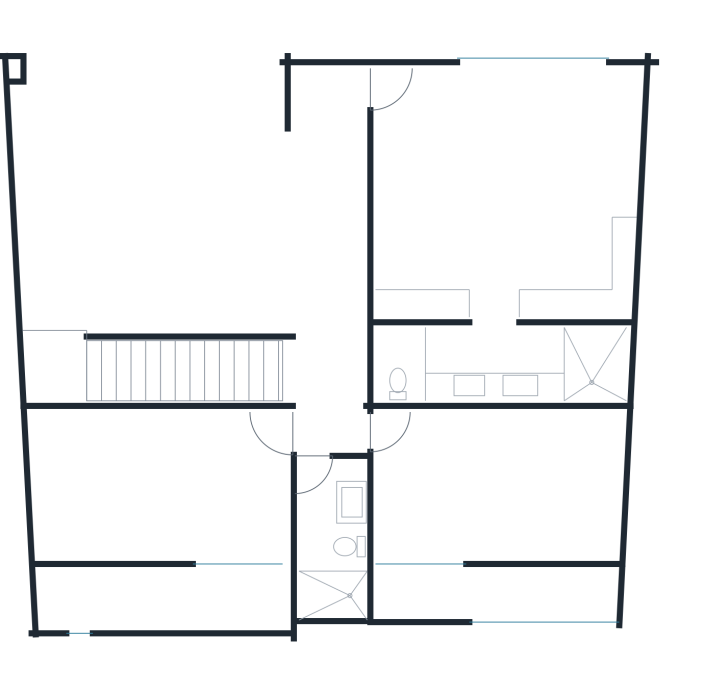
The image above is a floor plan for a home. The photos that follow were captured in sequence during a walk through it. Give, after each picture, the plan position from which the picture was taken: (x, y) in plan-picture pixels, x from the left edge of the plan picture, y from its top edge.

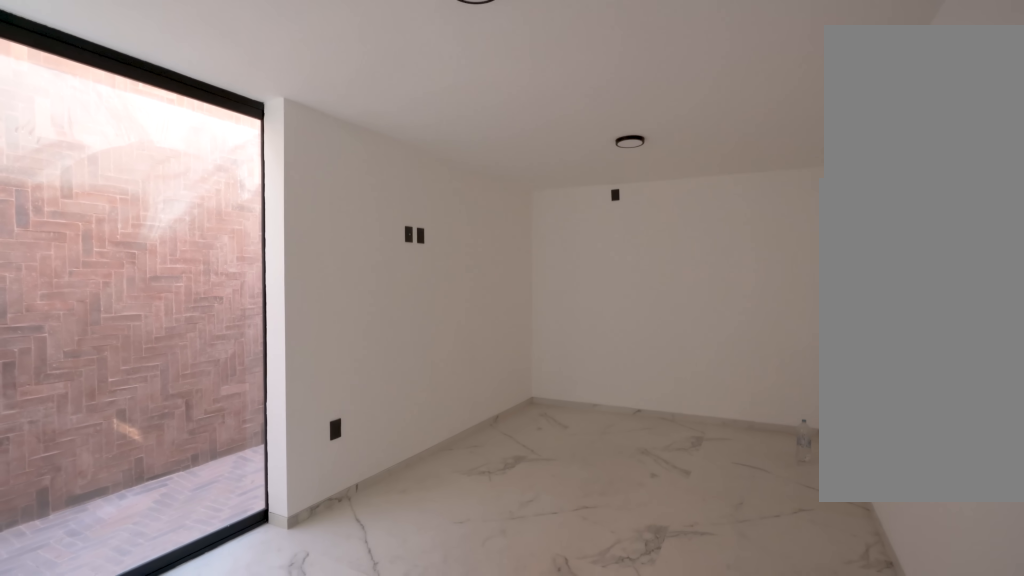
(293, 416)
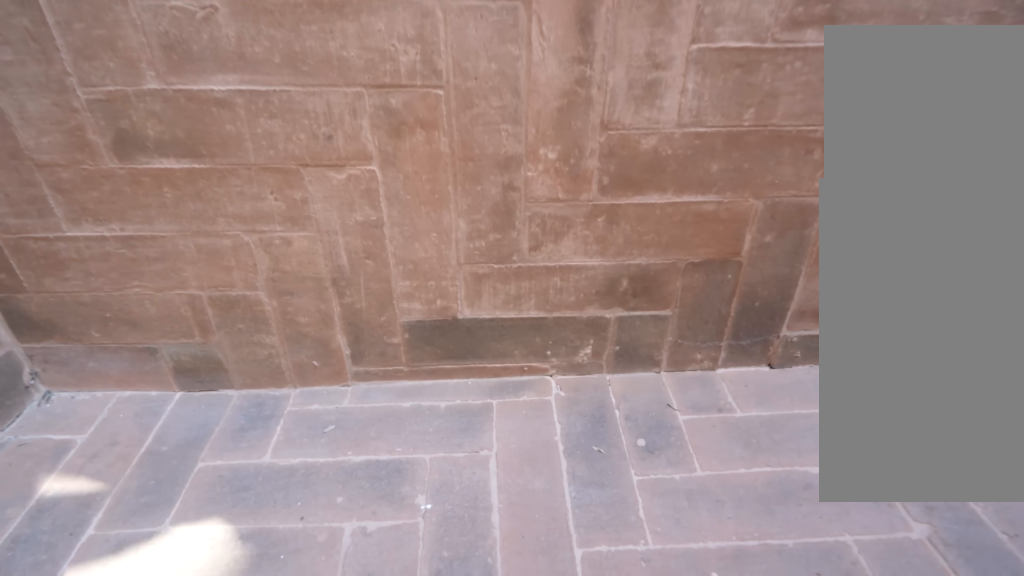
(242, 592)
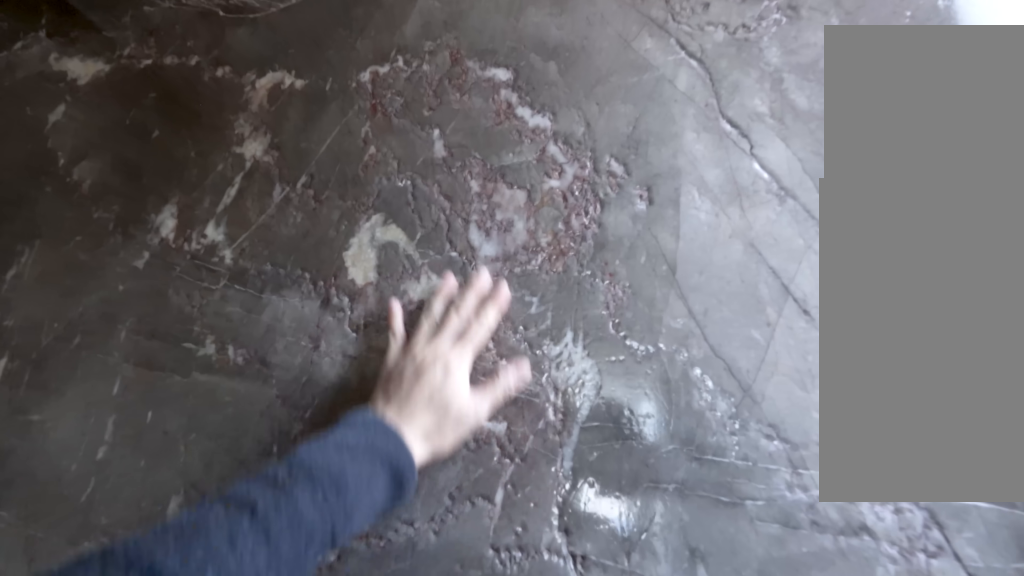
(318, 572)
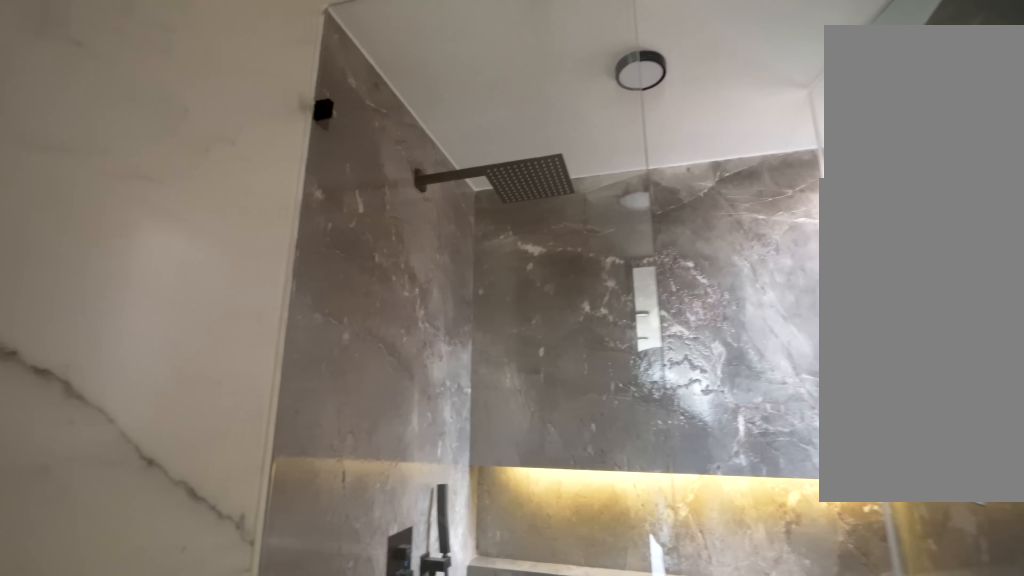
(321, 568)
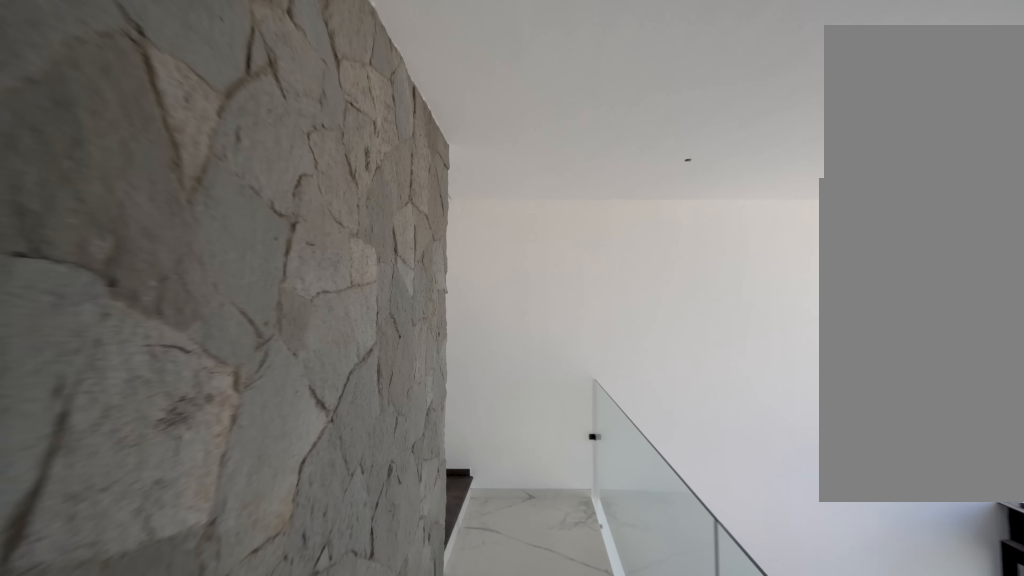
(233, 297)
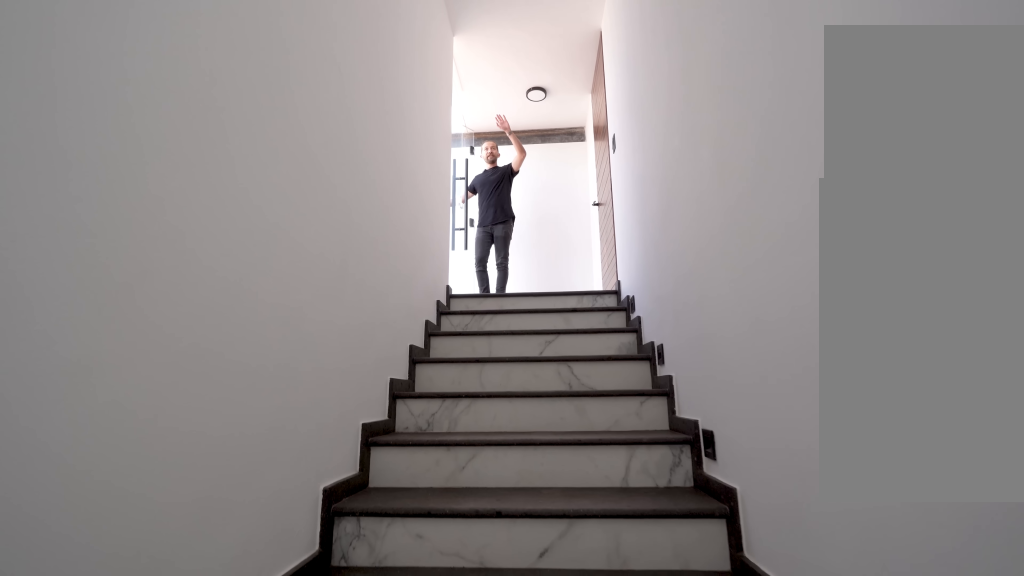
(89, 370)
